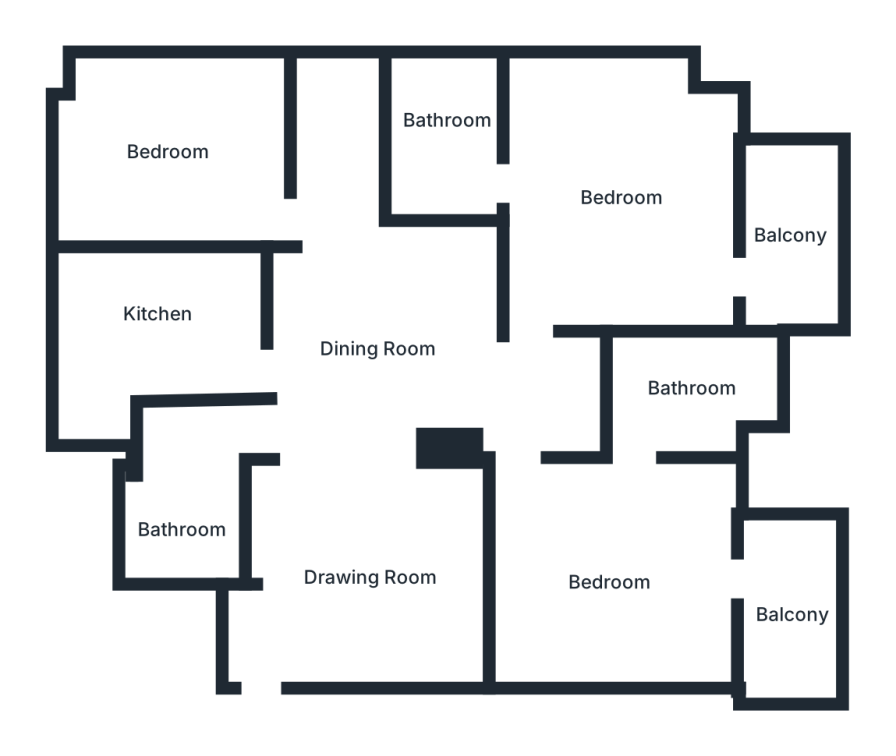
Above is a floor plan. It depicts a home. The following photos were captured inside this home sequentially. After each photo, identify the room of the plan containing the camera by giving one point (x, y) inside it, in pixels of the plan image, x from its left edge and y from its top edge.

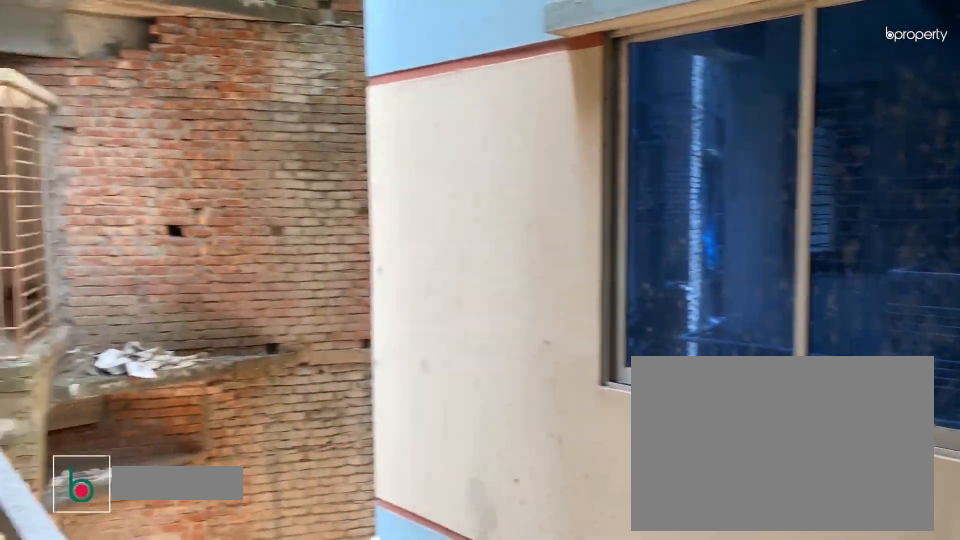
(796, 223)
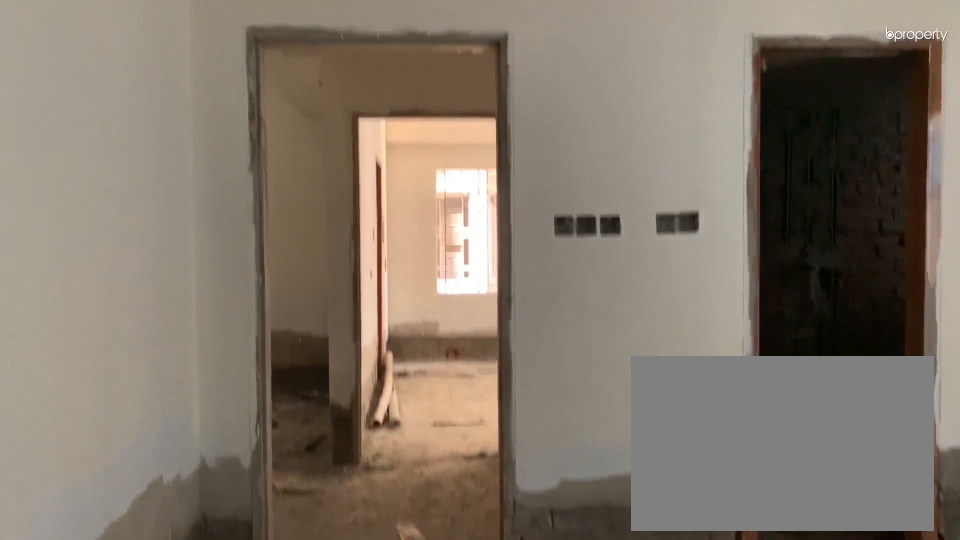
(624, 573)
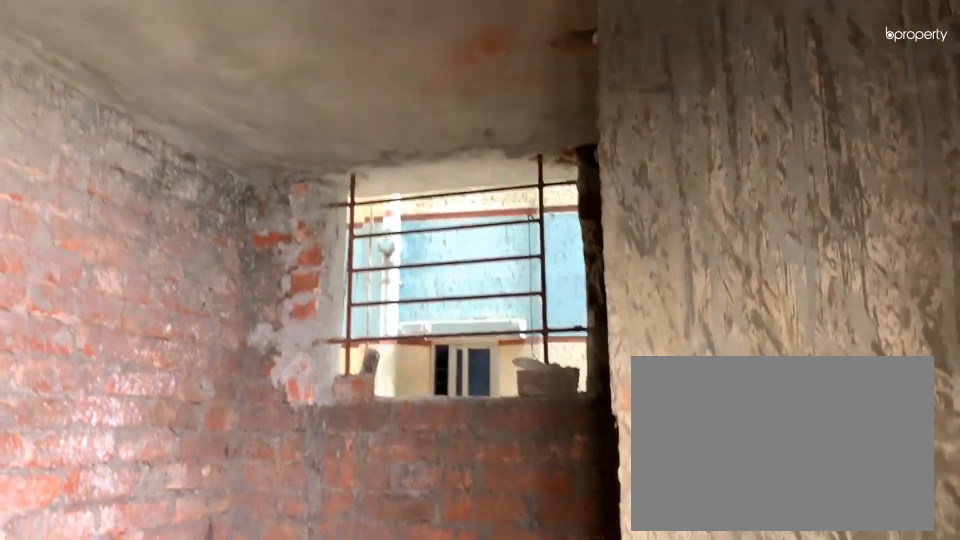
(678, 395)
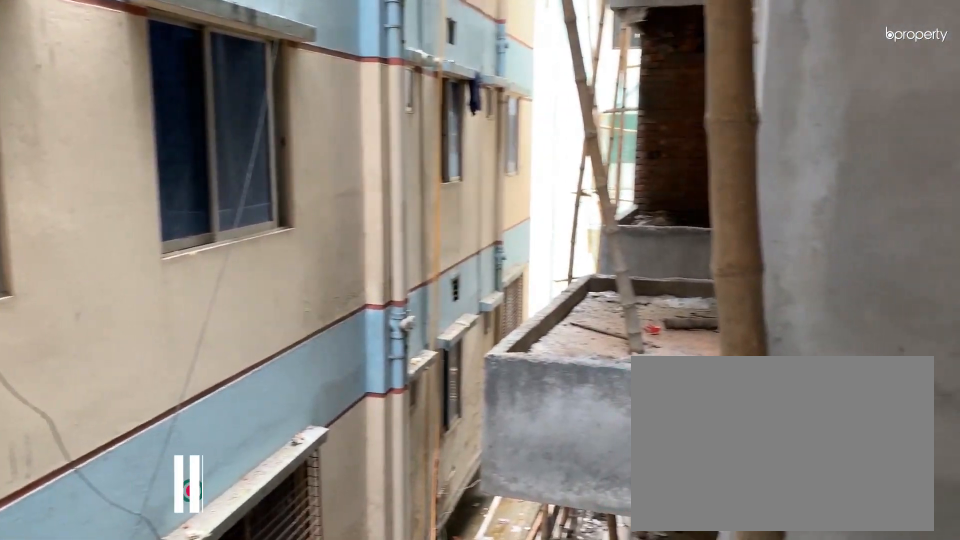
(794, 624)
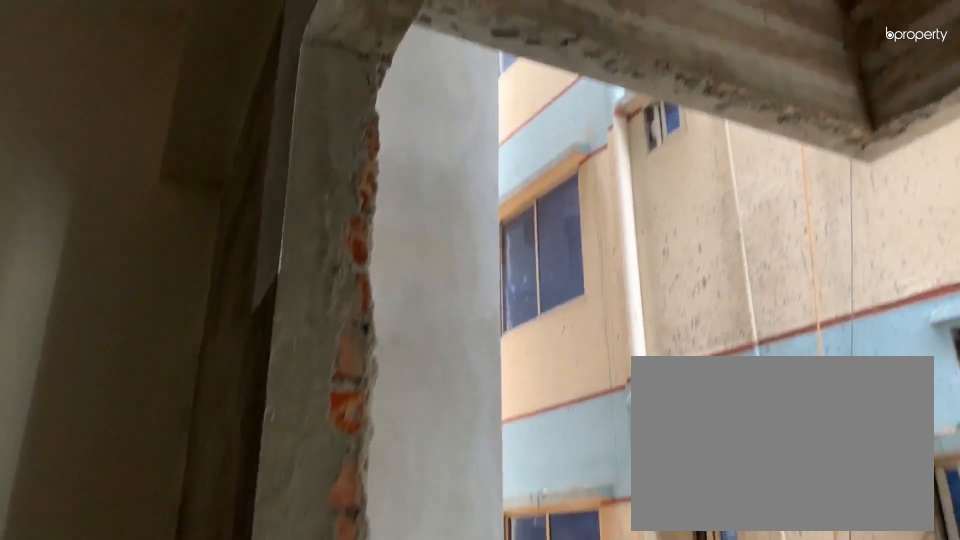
(793, 624)
